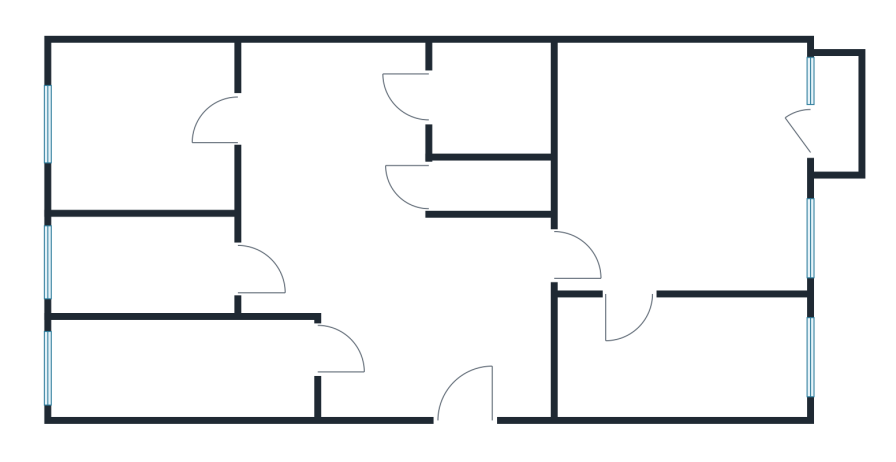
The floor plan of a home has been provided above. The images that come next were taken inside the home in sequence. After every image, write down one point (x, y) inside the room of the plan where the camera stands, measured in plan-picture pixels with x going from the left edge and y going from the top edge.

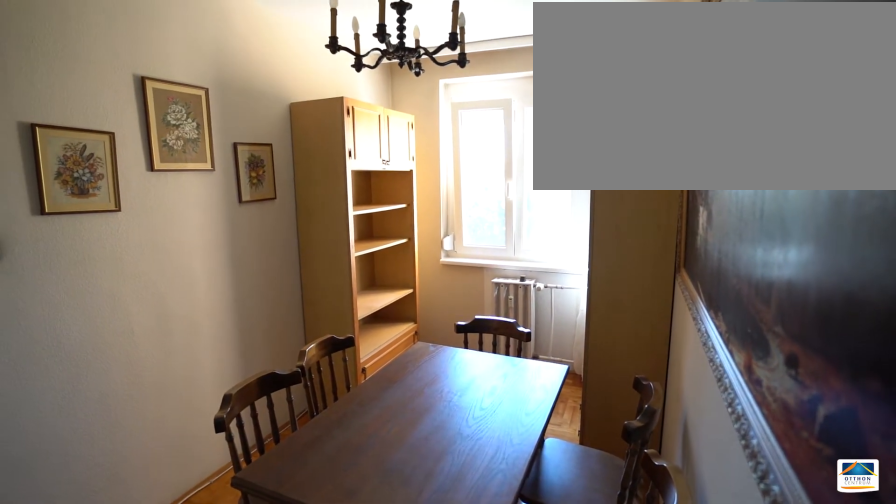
(673, 370)
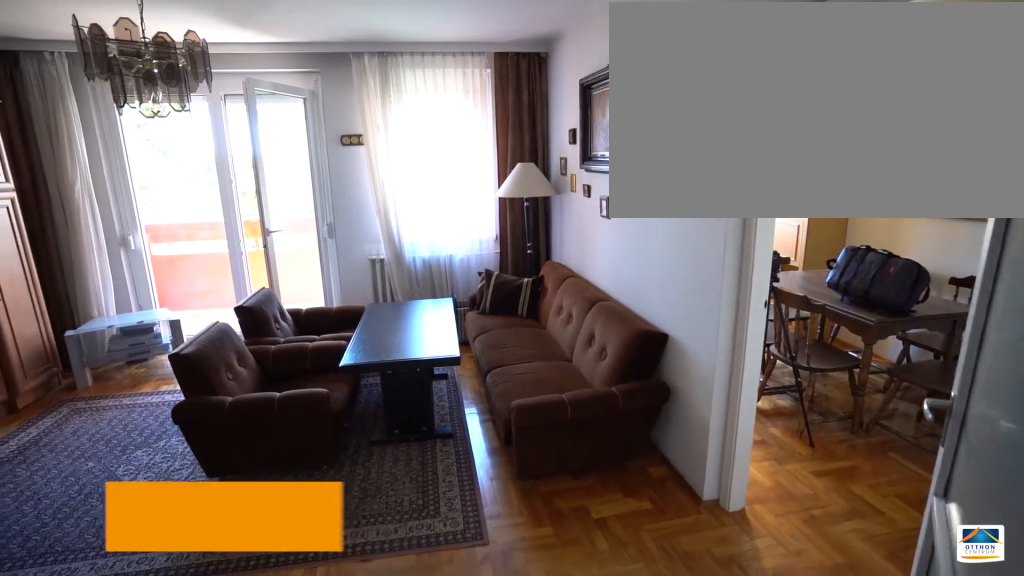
(683, 181)
